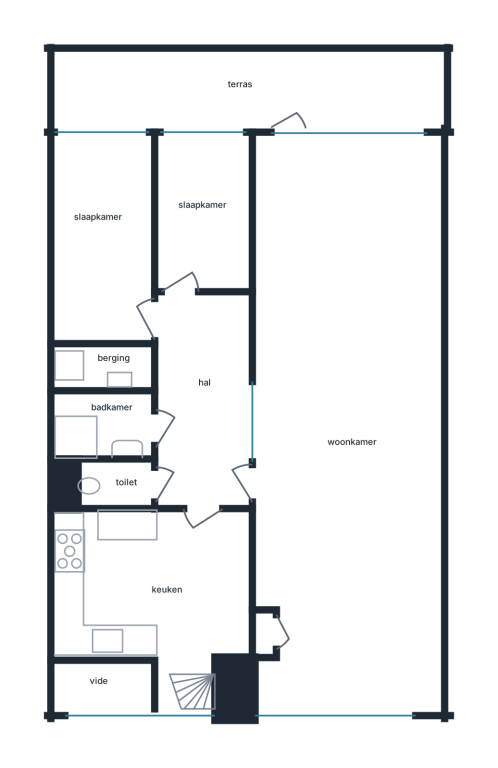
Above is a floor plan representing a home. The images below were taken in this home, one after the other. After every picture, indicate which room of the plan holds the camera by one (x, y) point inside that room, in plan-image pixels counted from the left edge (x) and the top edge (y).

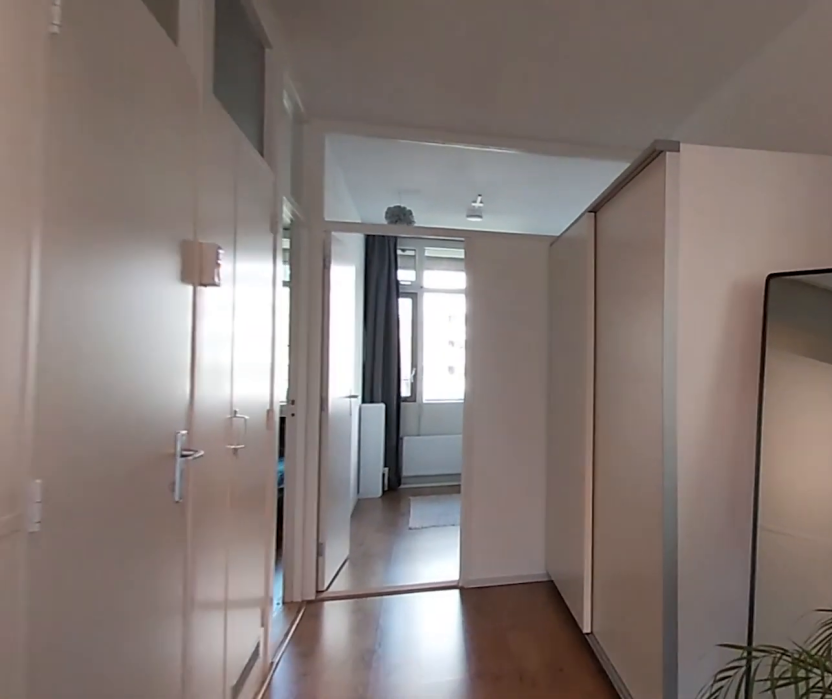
(203, 401)
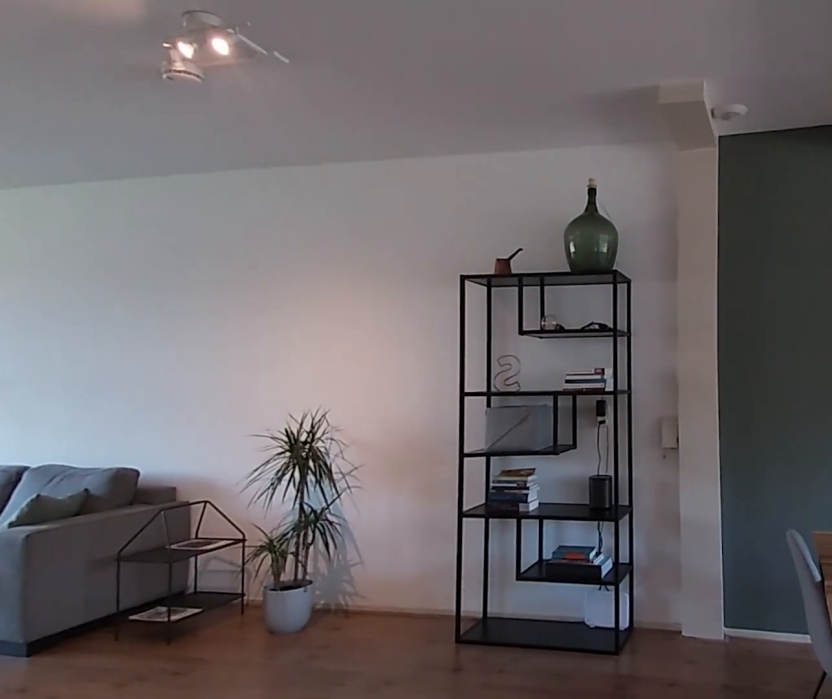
(359, 279)
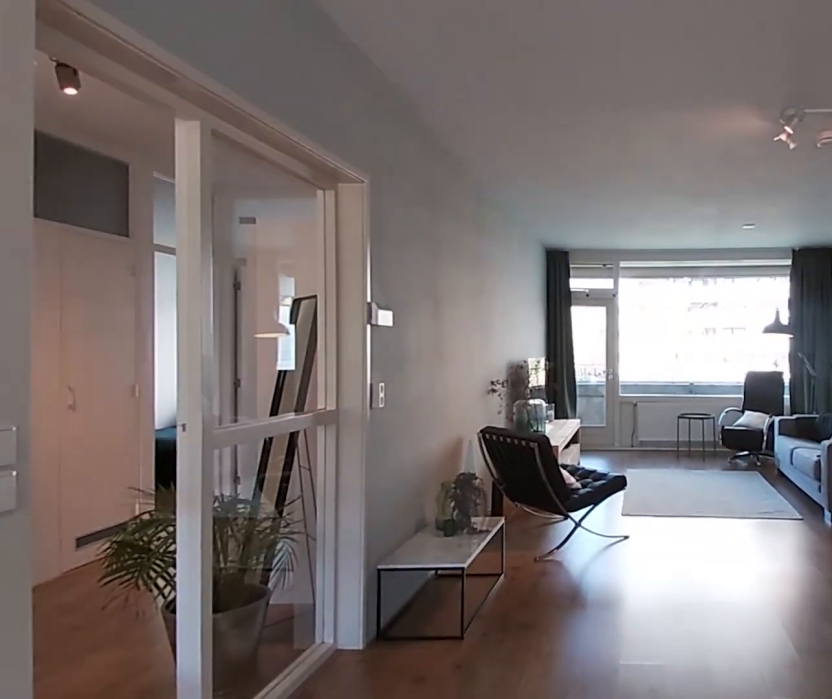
(359, 279)
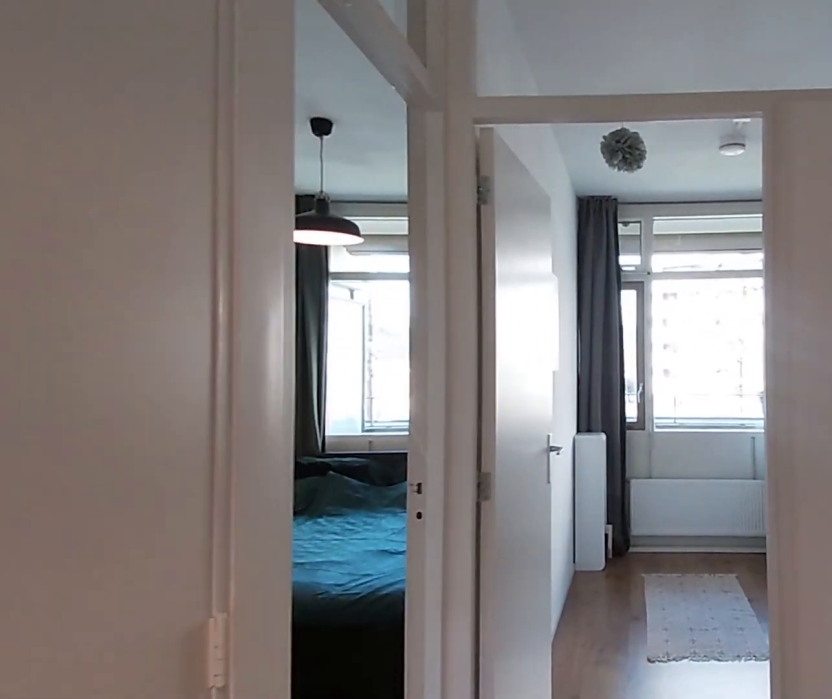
(203, 402)
